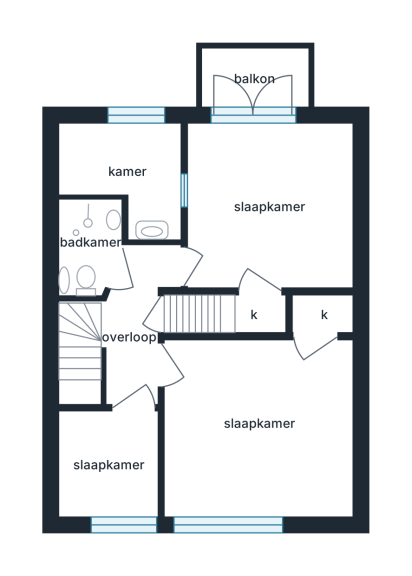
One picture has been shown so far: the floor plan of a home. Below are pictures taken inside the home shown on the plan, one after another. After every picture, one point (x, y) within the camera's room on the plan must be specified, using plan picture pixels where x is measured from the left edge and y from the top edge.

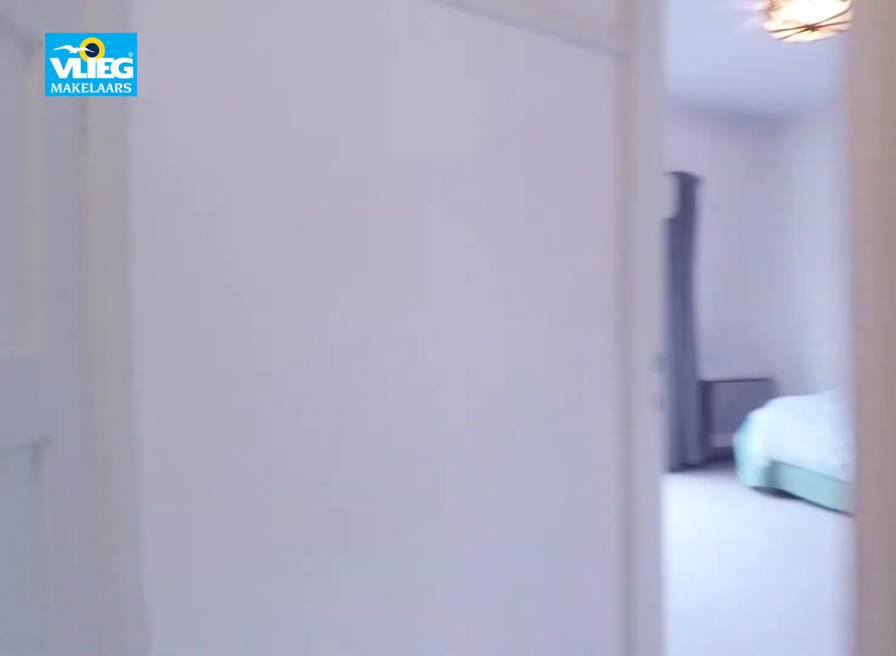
(124, 332)
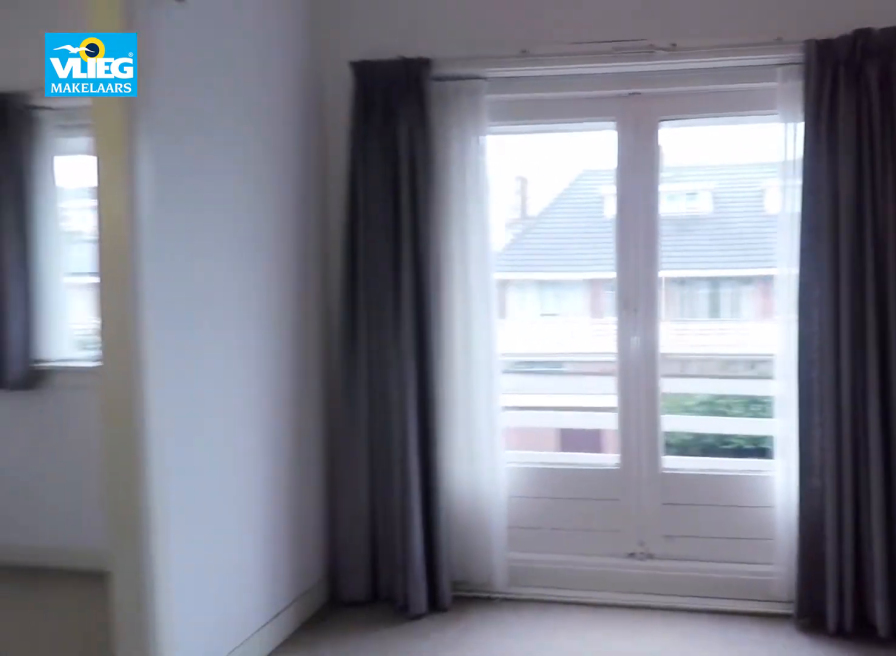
(246, 273)
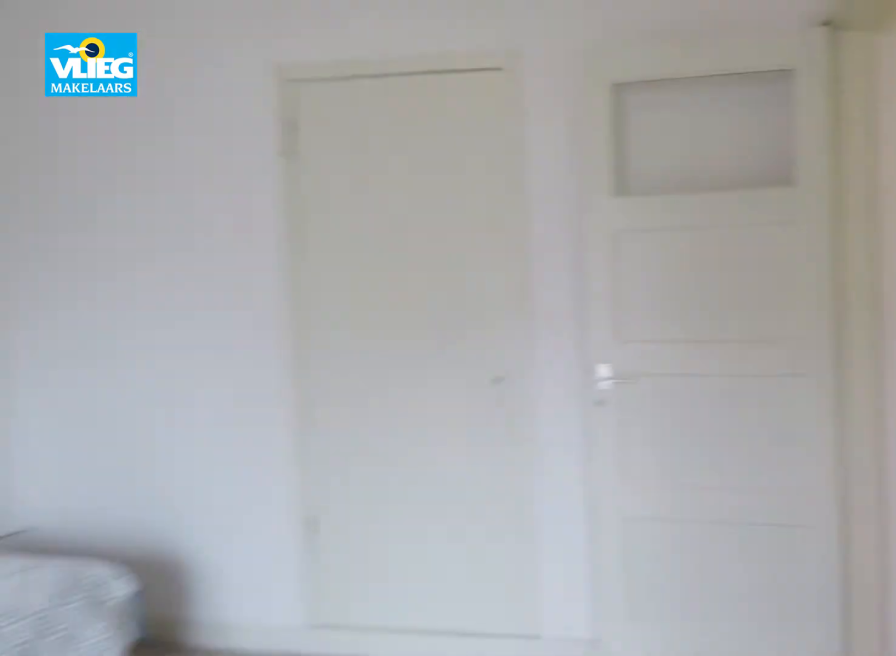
(246, 273)
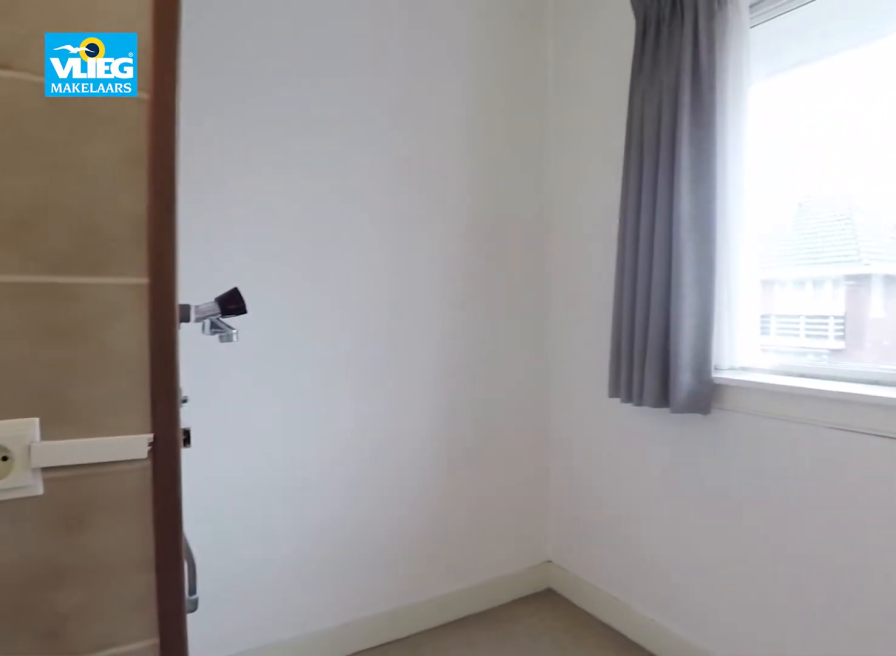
(112, 160)
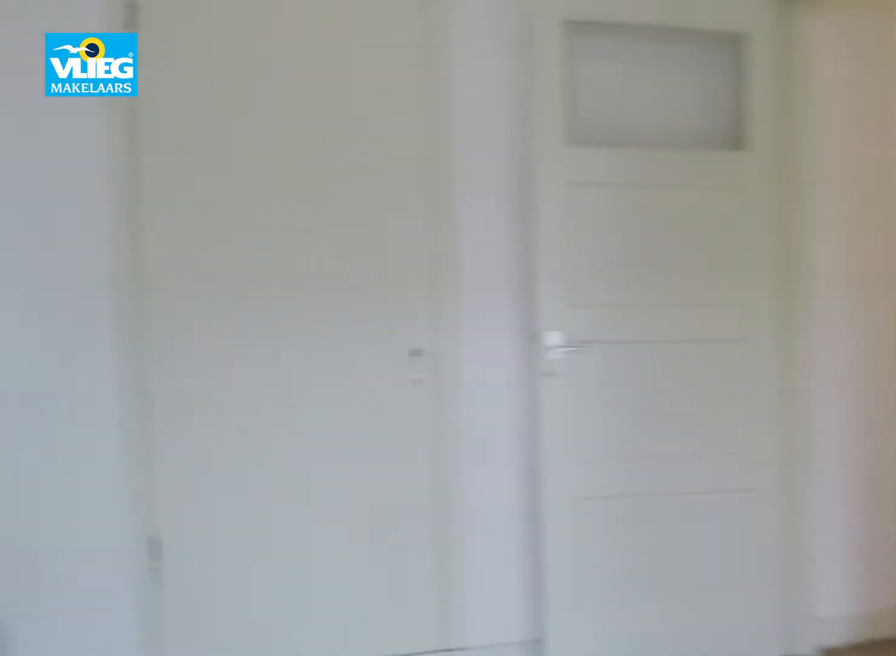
(246, 273)
